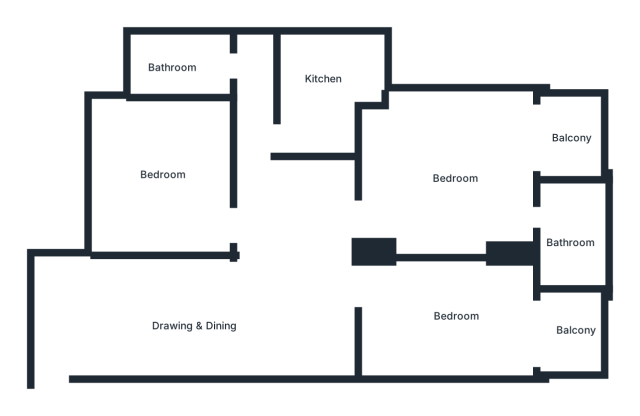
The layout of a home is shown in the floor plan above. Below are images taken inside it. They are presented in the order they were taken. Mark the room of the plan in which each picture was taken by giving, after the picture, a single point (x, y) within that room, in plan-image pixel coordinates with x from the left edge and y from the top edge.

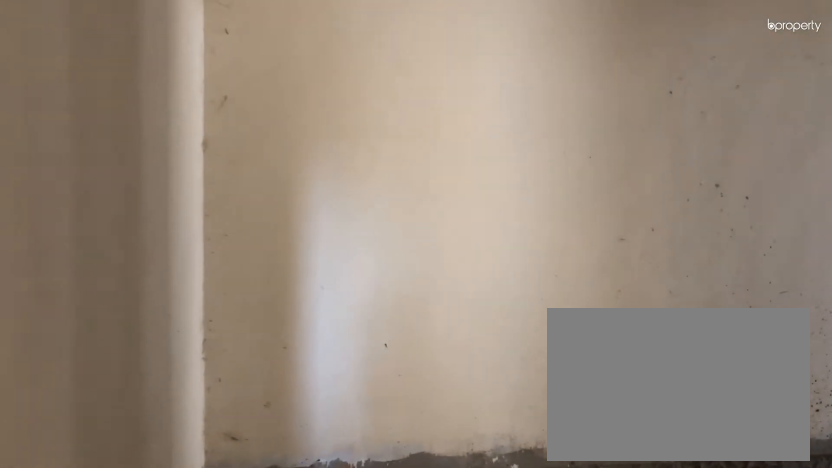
(69, 314)
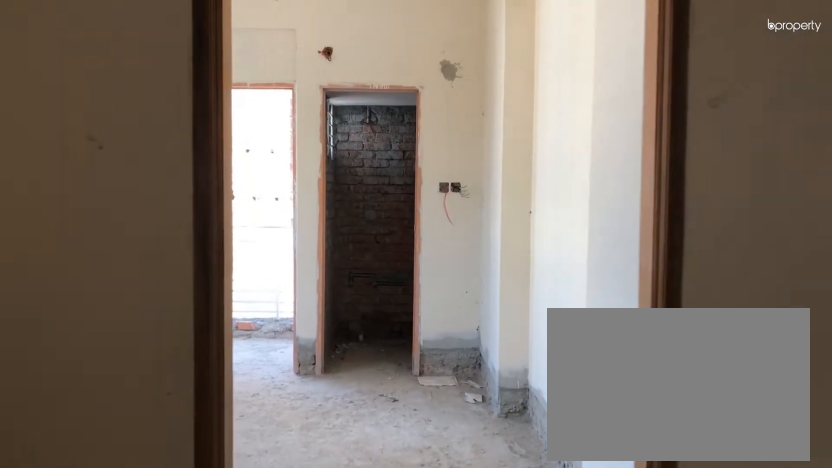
(375, 211)
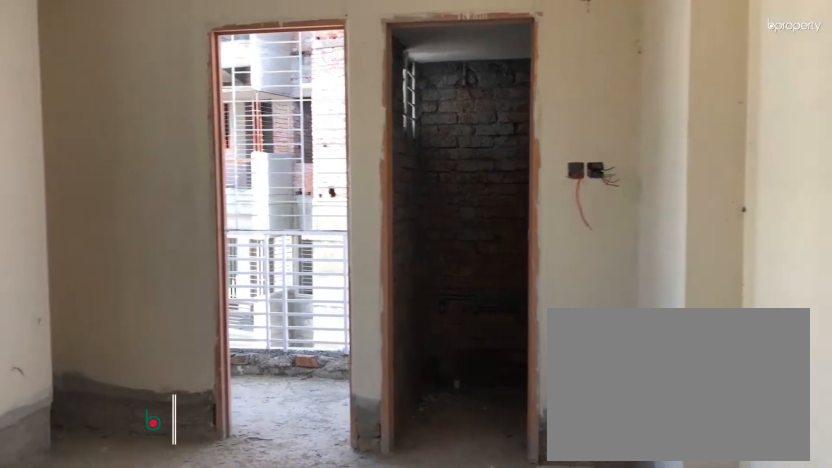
(455, 173)
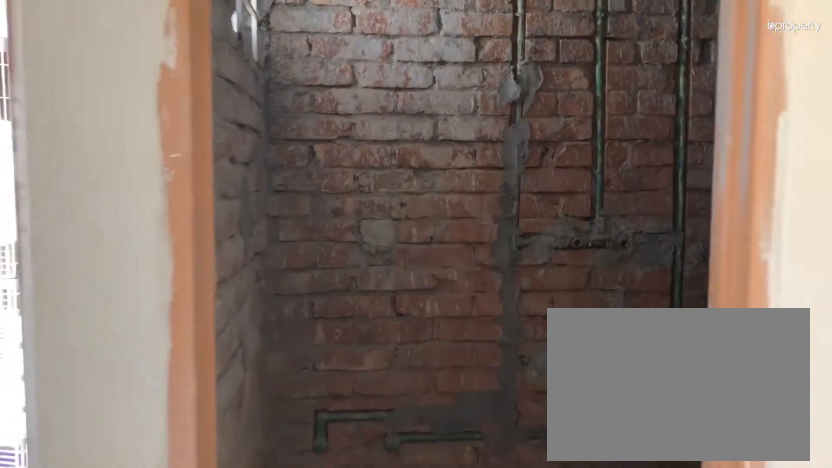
(499, 198)
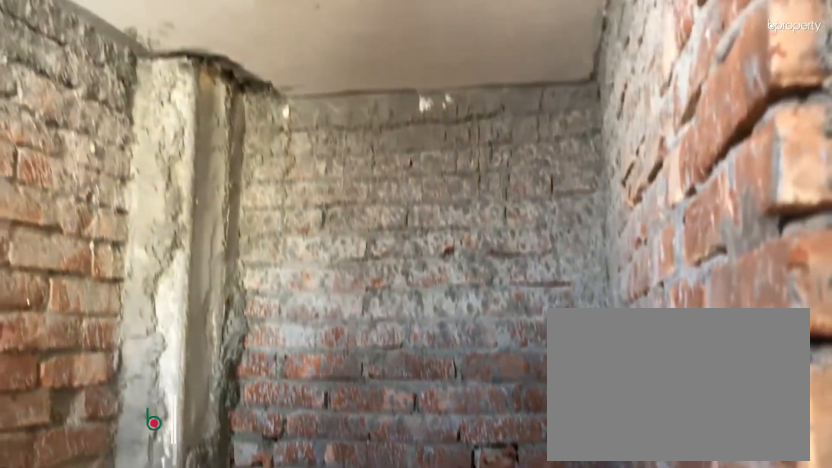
(573, 240)
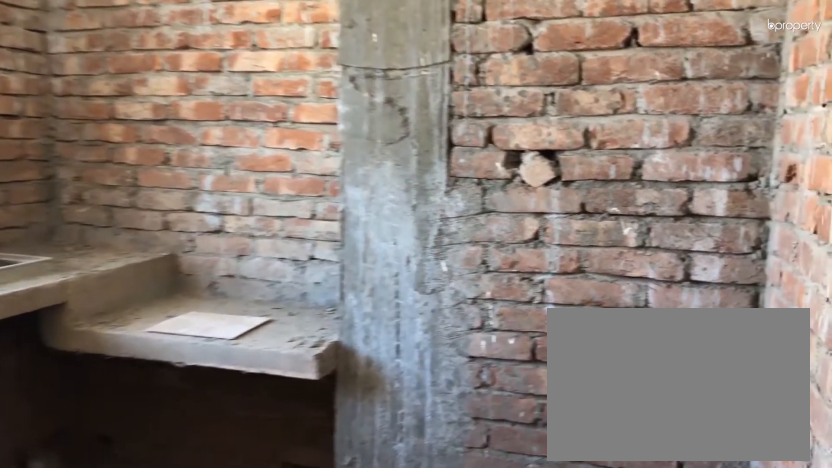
(319, 83)
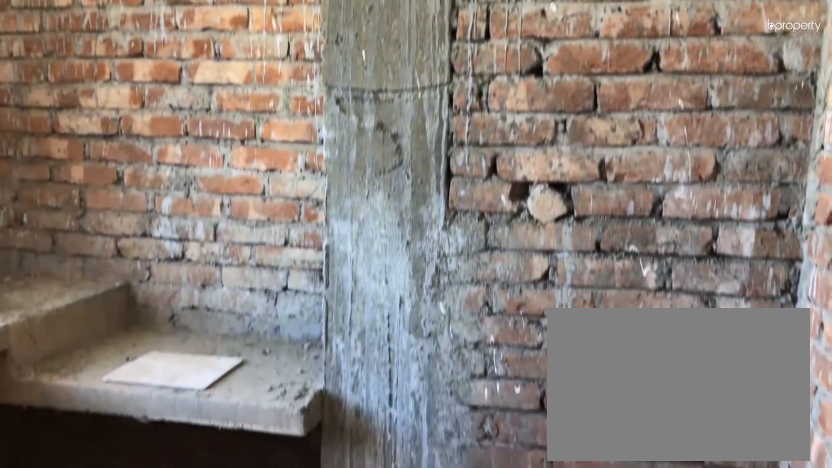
(319, 83)
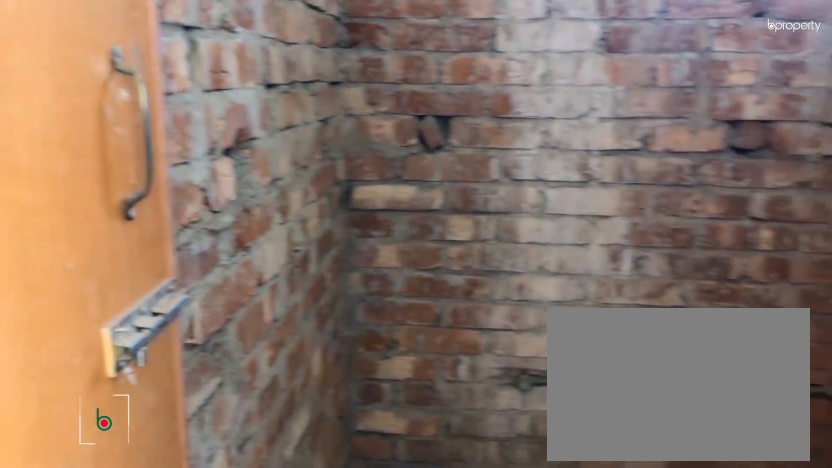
(185, 62)
